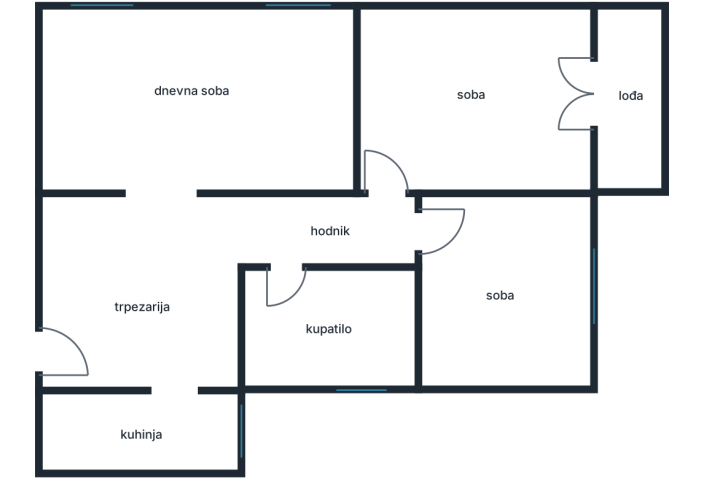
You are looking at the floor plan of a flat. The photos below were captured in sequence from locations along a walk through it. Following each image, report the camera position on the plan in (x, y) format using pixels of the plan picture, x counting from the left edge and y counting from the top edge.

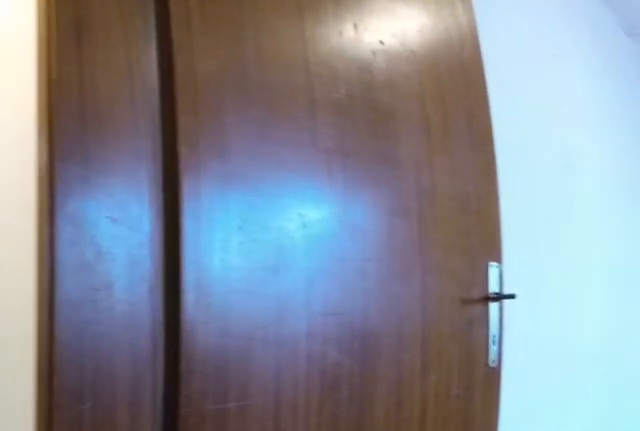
(408, 238)
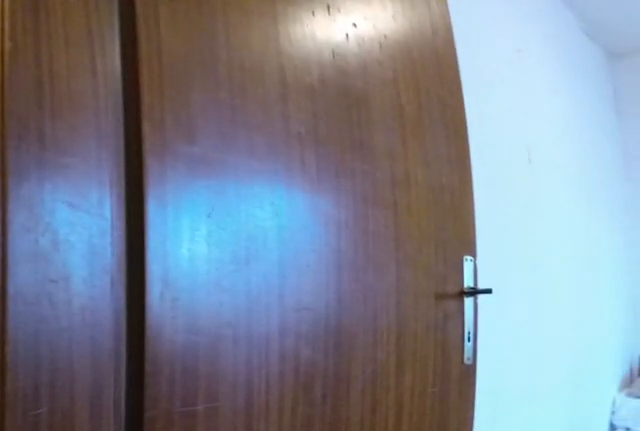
(405, 236)
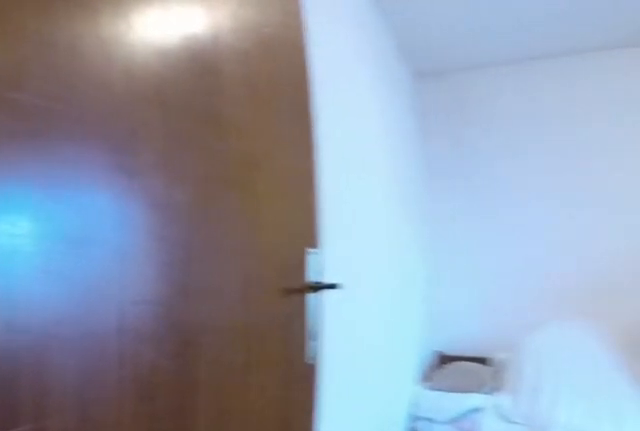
(401, 233)
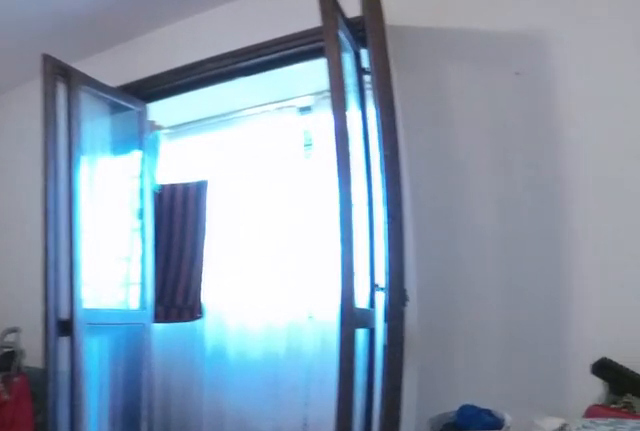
(418, 175)
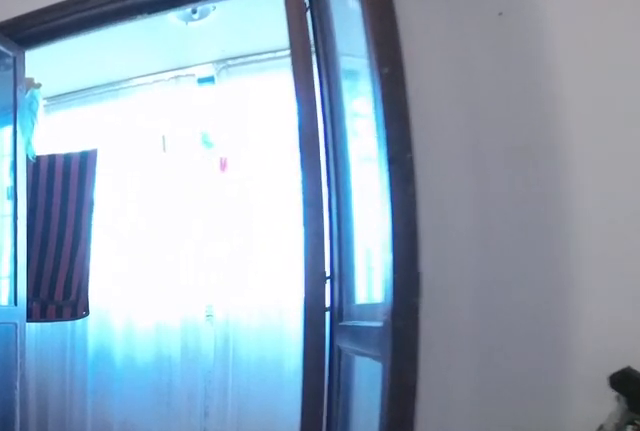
(458, 153)
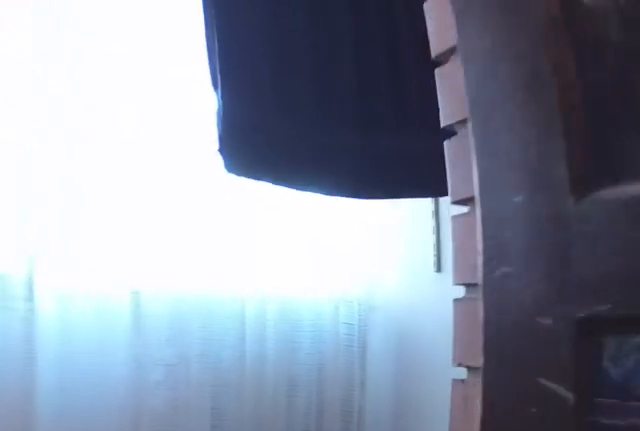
(562, 102)
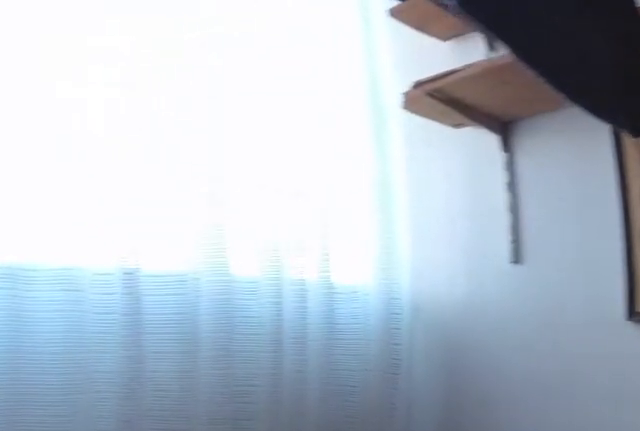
(589, 129)
